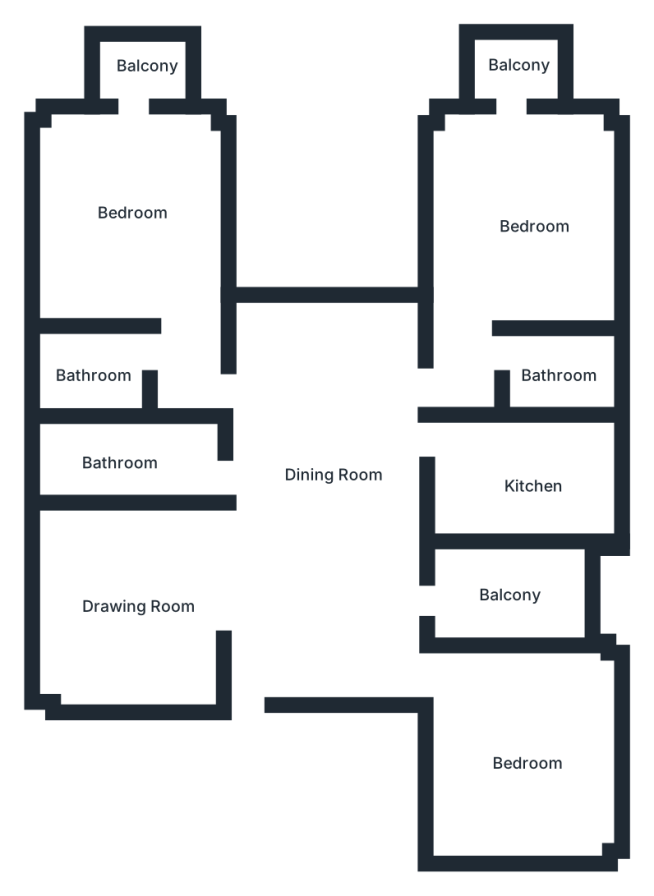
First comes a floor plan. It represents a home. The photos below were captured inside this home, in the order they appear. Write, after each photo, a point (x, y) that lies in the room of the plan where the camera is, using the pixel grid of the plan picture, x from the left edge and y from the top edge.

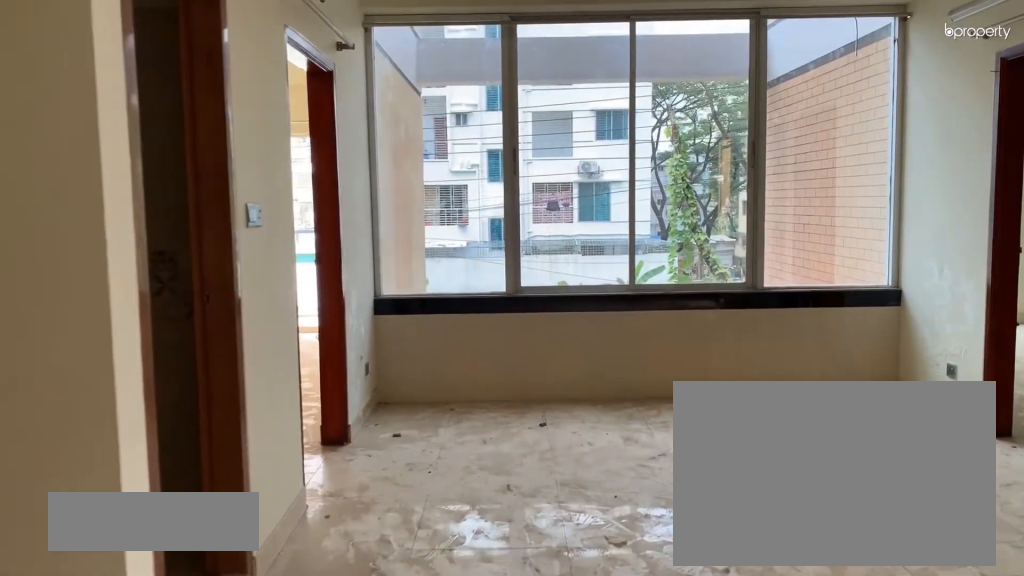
(326, 488)
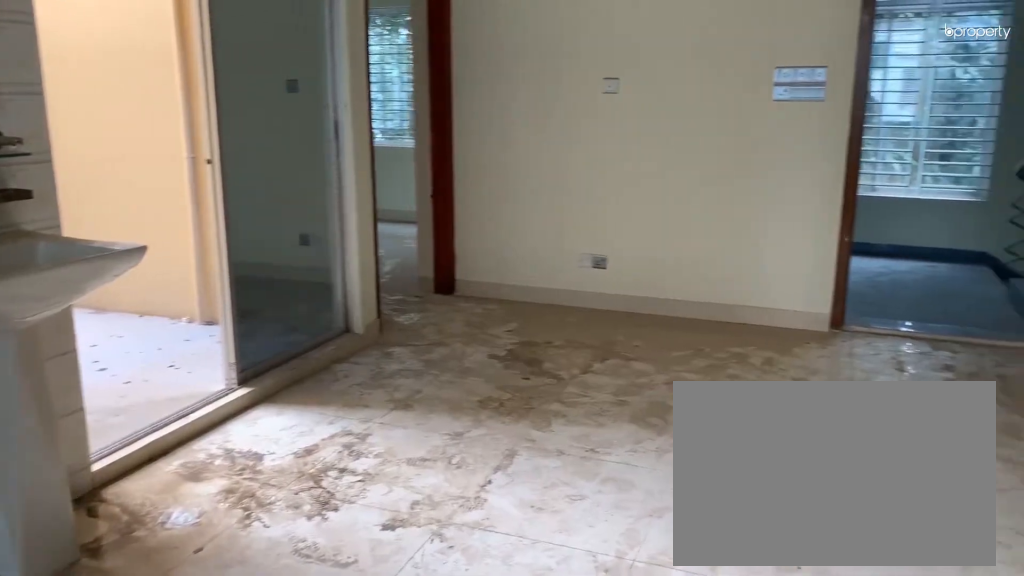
(326, 488)
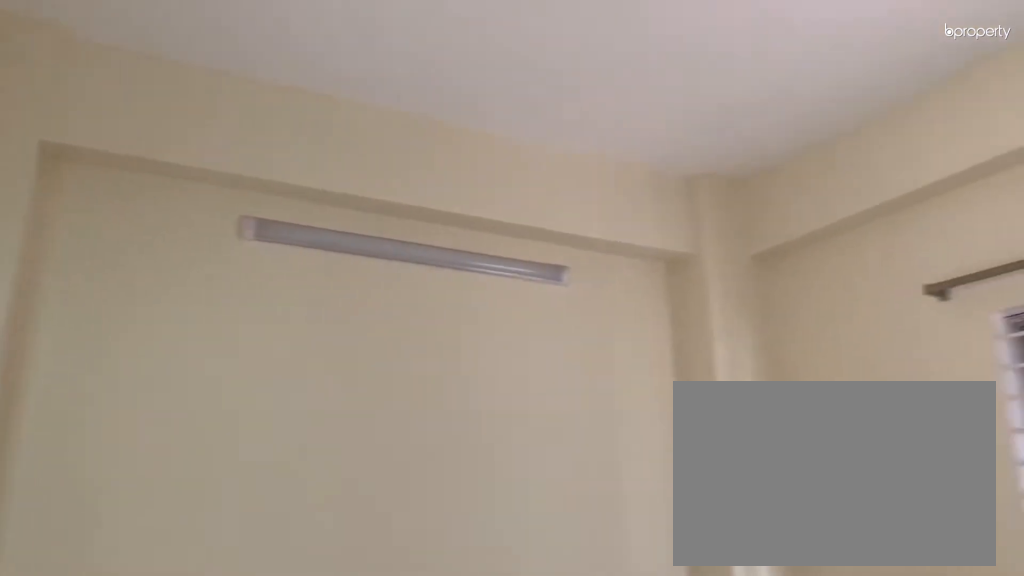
(135, 608)
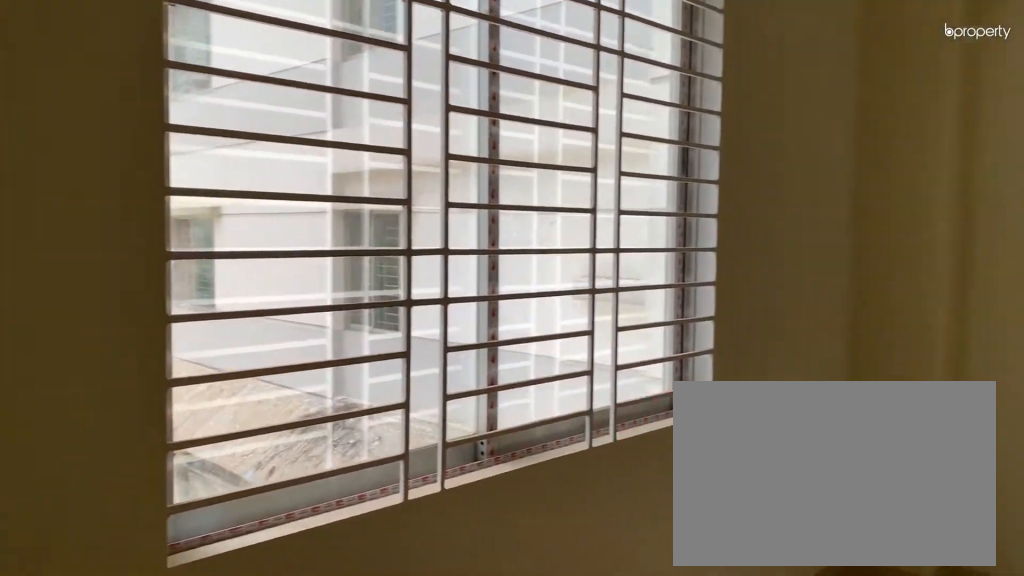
(516, 757)
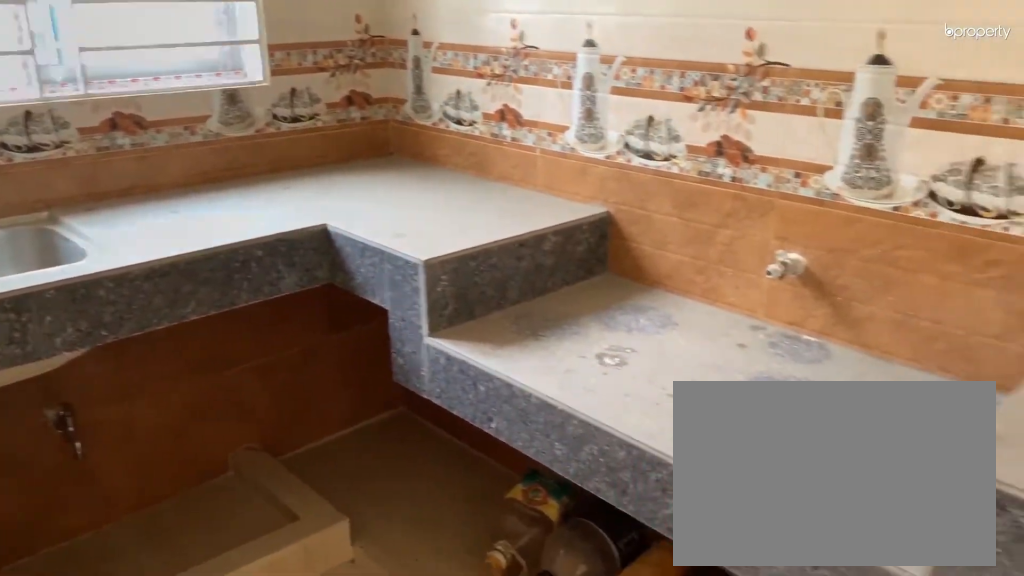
(509, 472)
